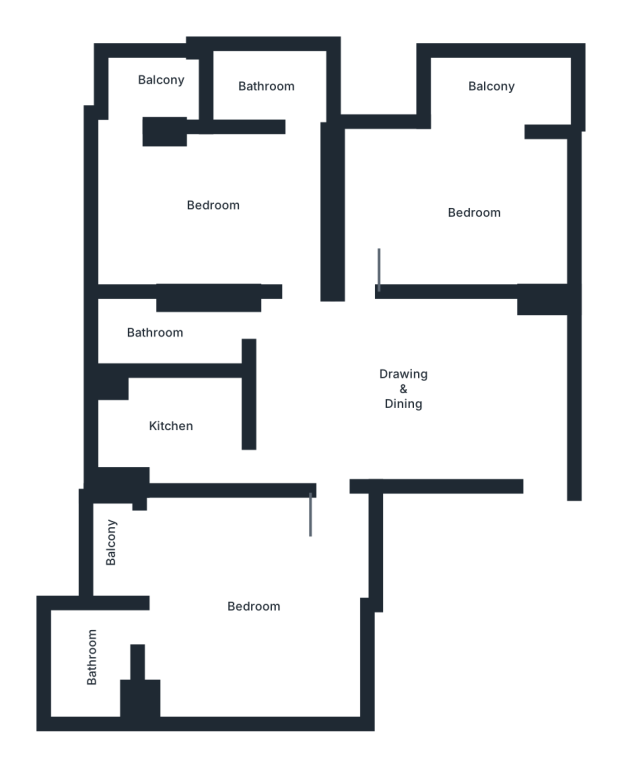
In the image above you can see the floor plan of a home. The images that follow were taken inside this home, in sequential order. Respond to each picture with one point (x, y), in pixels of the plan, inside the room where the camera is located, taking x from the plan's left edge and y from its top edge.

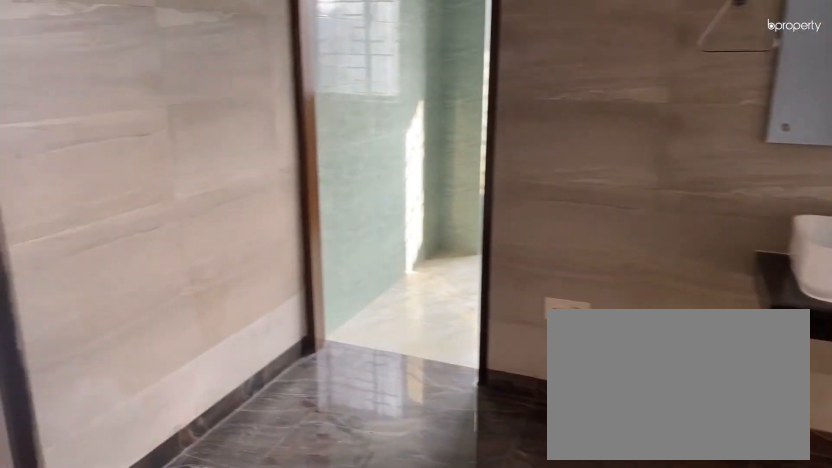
(406, 373)
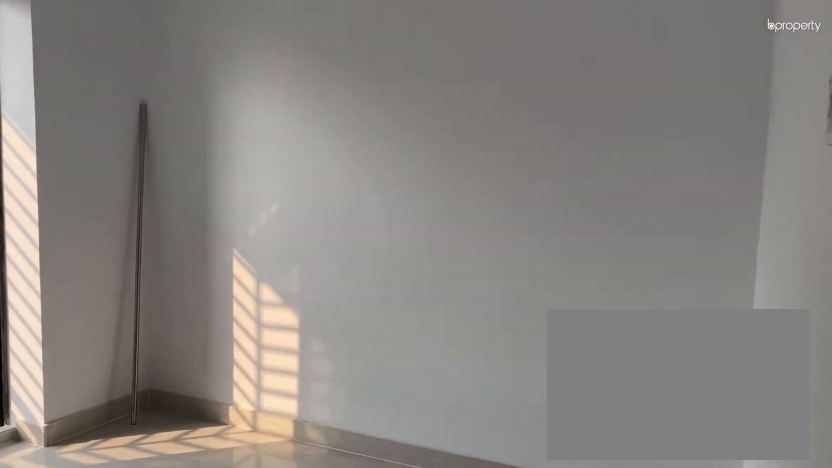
(478, 210)
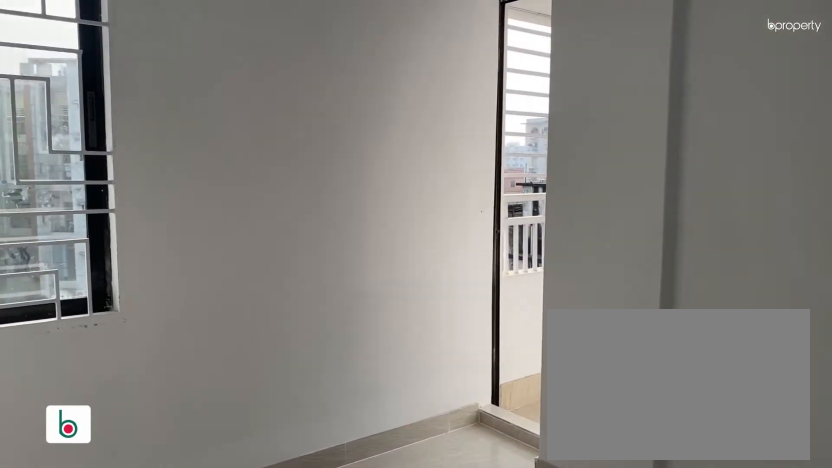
(219, 201)
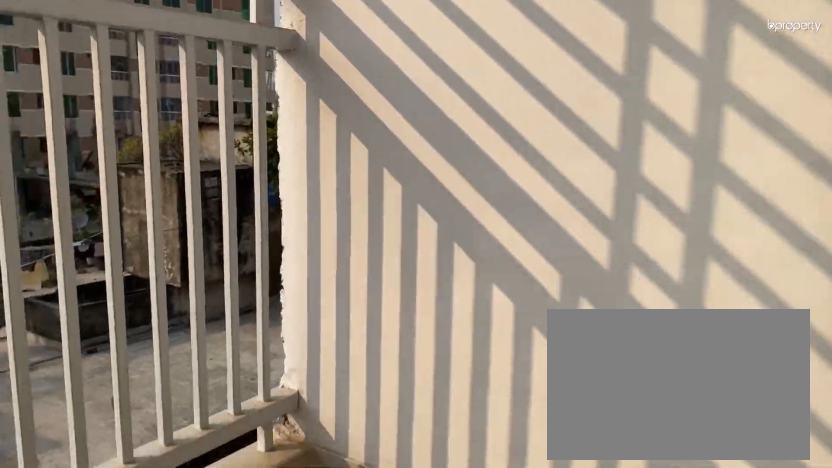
(158, 81)
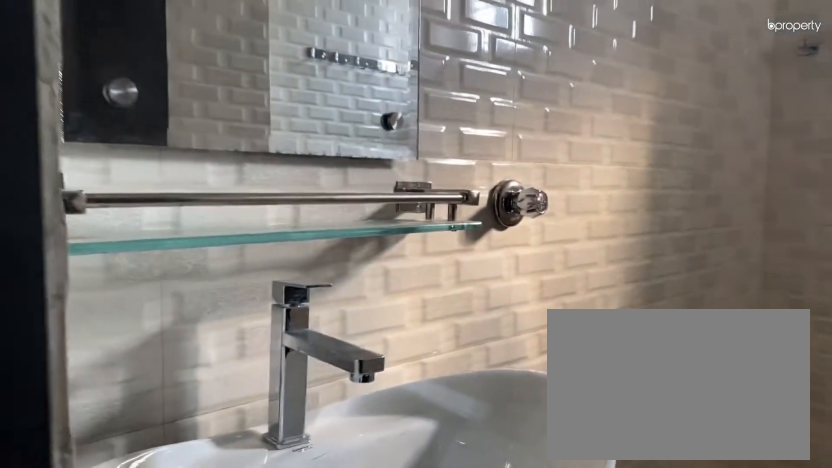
(170, 332)
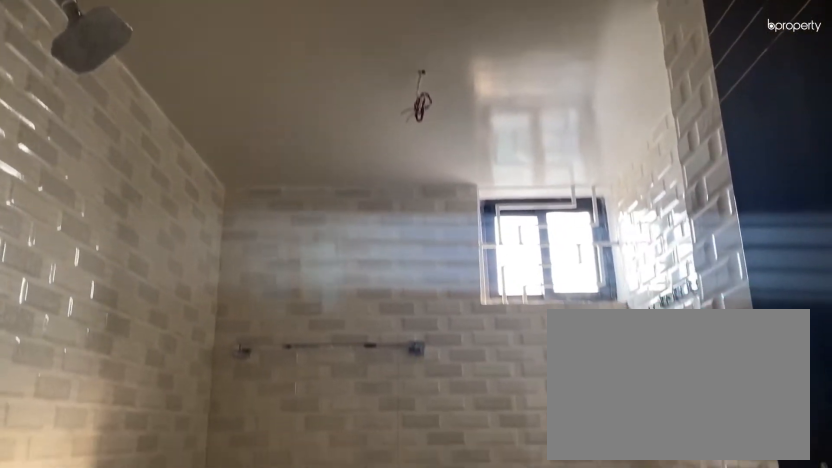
(170, 332)
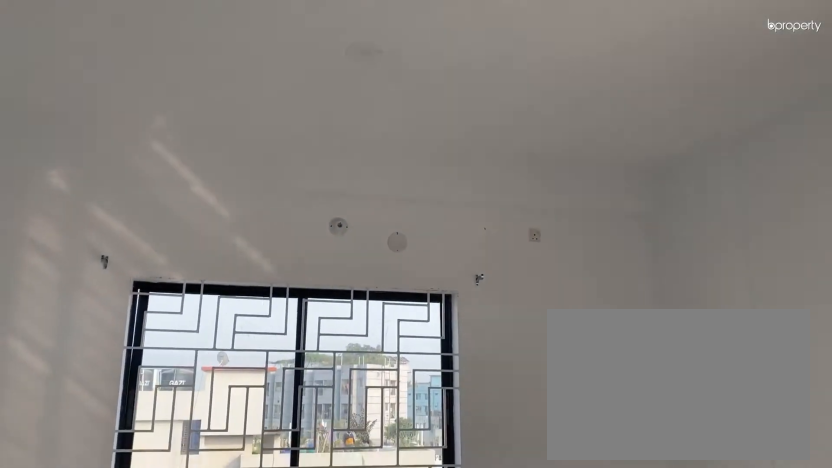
(257, 609)
